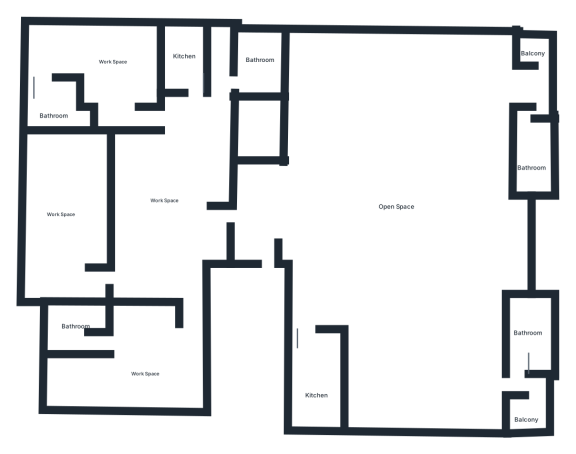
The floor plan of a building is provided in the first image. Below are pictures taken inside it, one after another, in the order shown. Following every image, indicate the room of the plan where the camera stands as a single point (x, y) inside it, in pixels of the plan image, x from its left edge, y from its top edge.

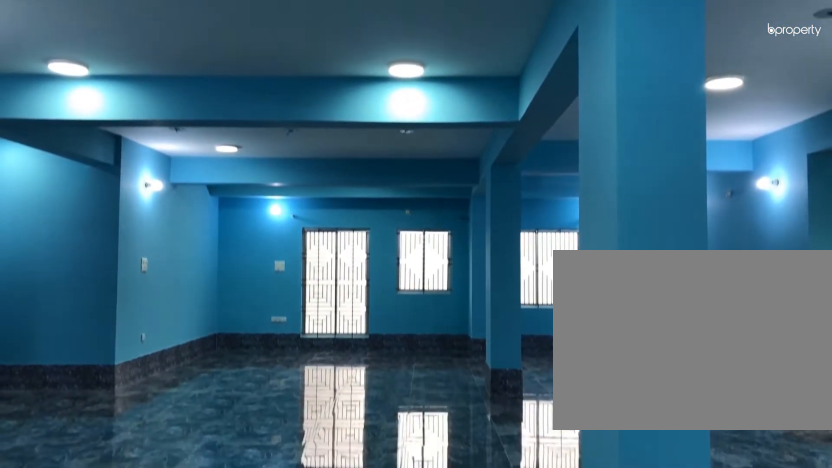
(409, 184)
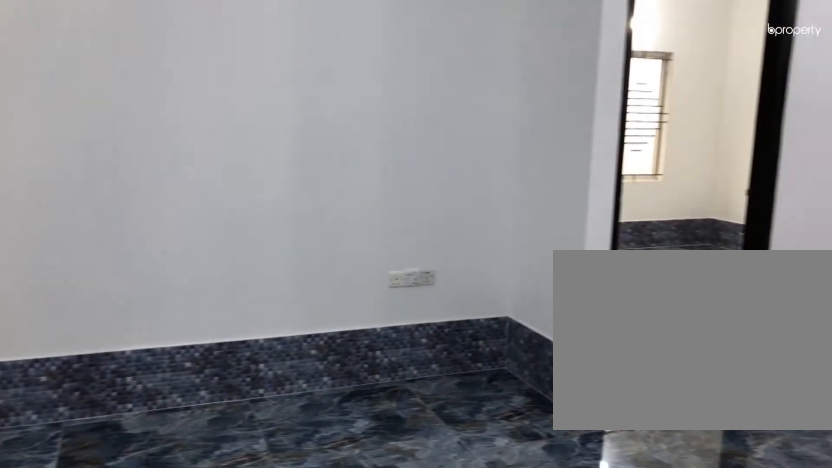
(174, 187)
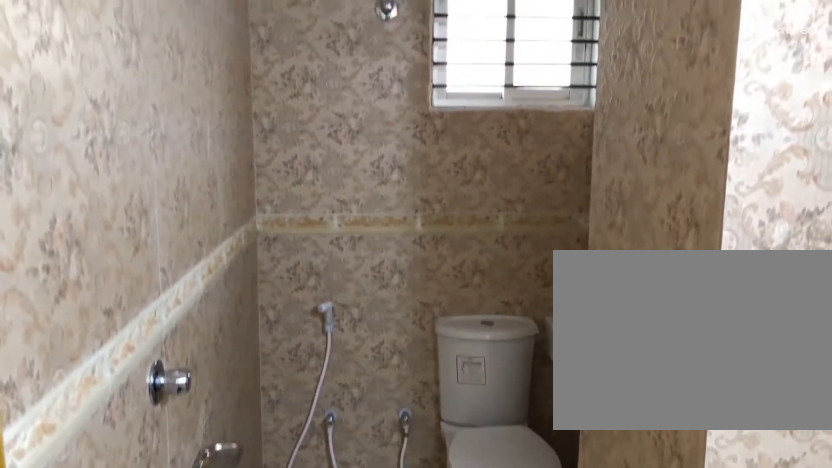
(72, 331)
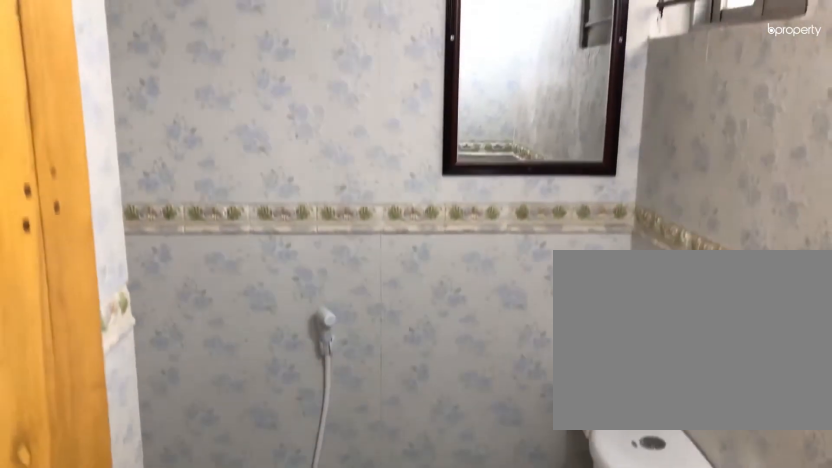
(60, 109)
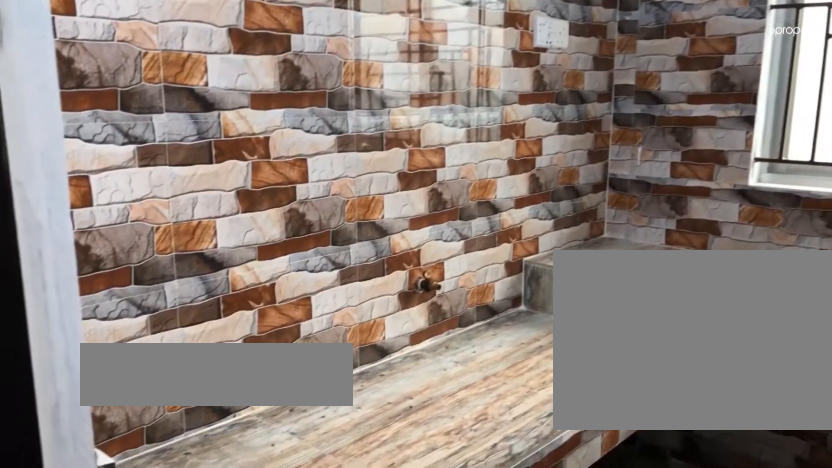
(186, 59)
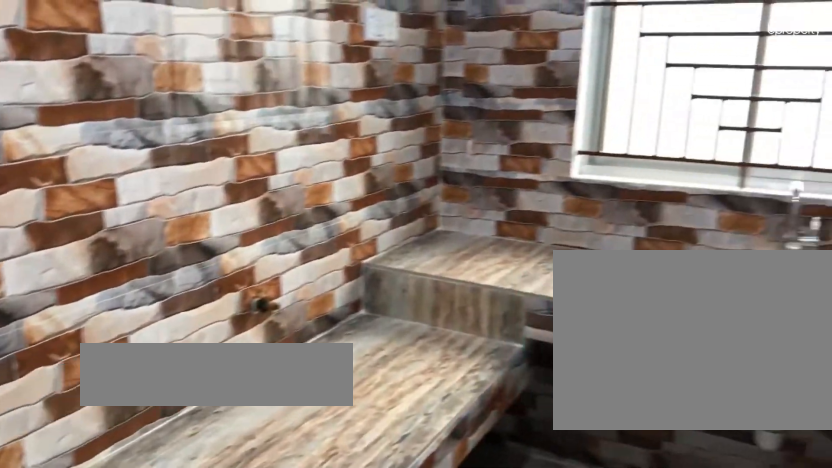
(186, 59)
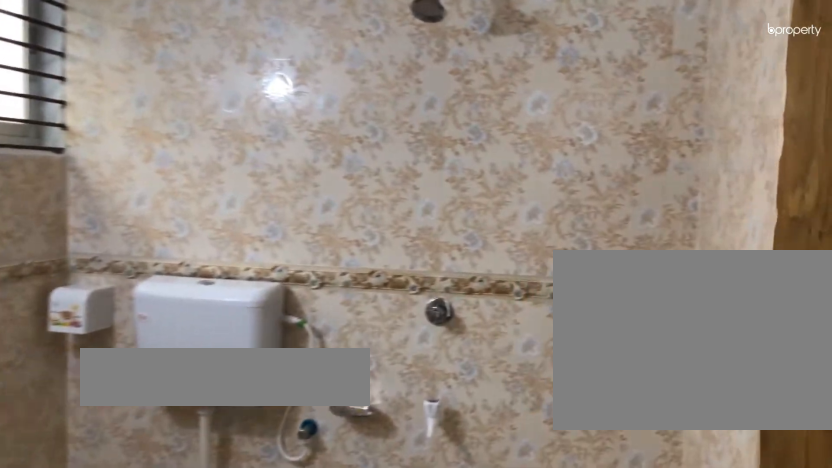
(259, 65)
